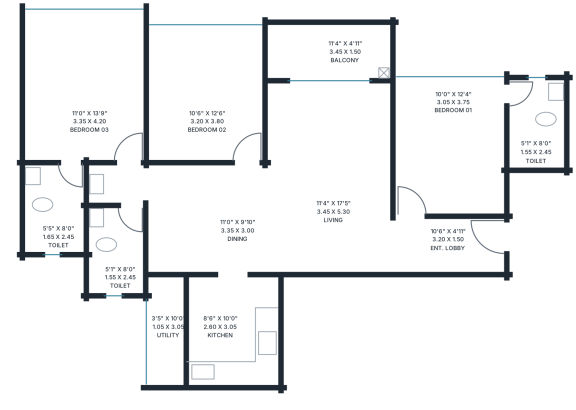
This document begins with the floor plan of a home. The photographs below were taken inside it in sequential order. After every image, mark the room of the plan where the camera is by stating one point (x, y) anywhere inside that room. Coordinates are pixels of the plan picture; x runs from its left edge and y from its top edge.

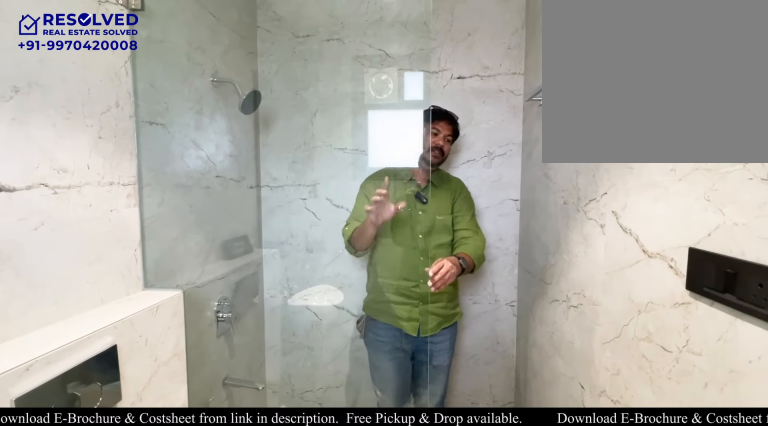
(536, 125)
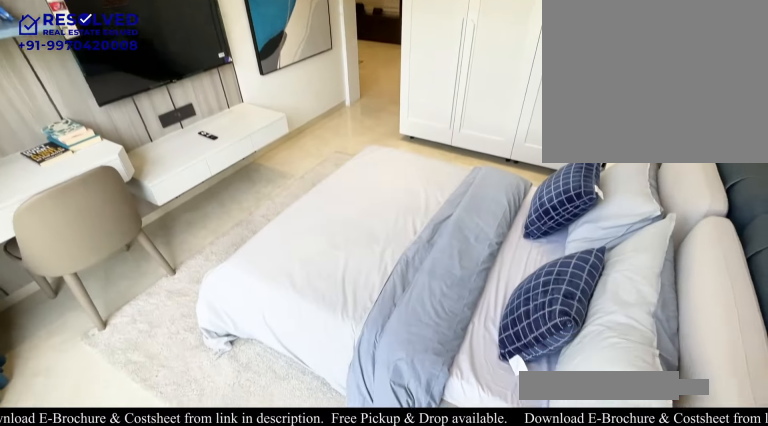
(205, 92)
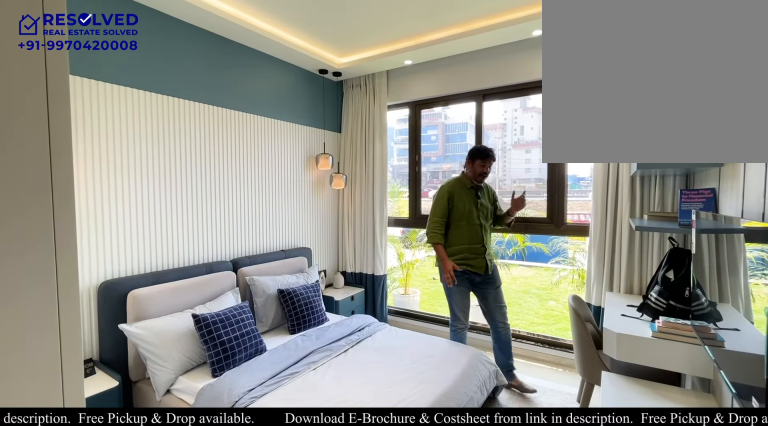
(205, 93)
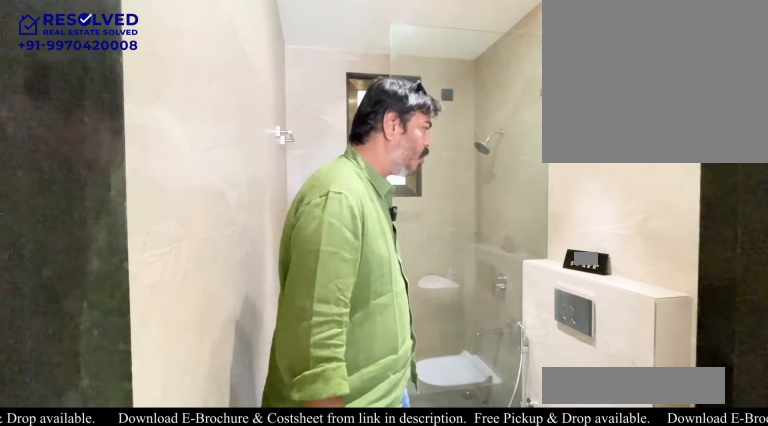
(115, 249)
